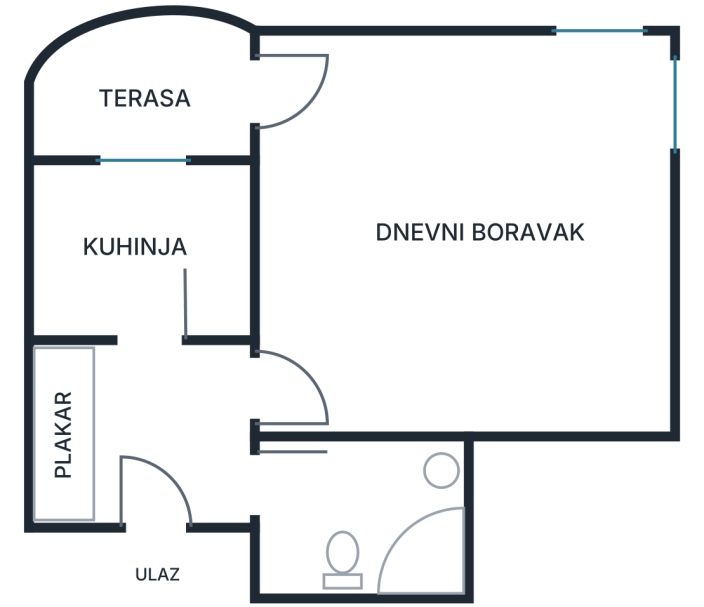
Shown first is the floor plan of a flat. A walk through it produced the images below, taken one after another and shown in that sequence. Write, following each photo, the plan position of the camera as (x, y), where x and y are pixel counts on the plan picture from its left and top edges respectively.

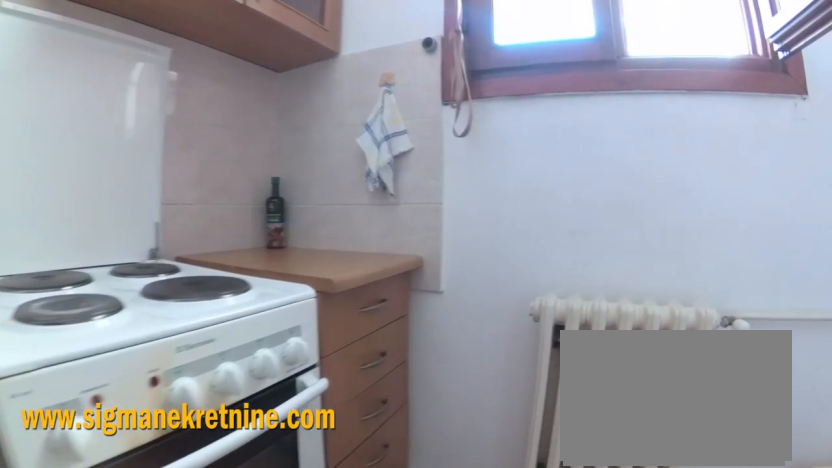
(157, 293)
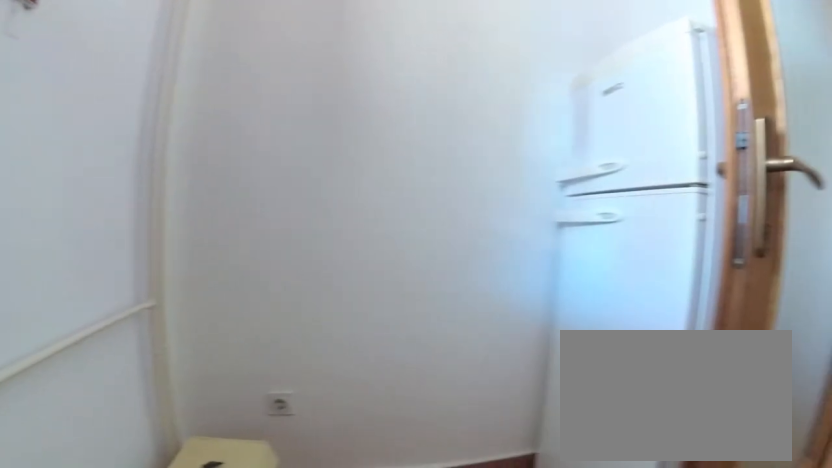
(132, 223)
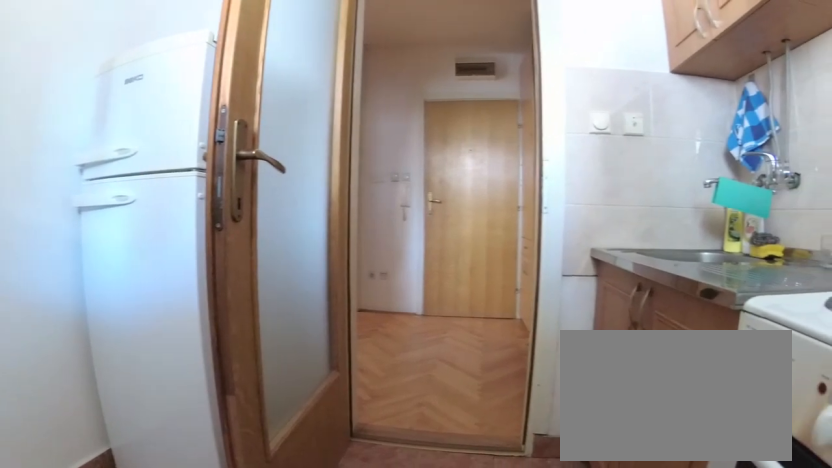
(152, 203)
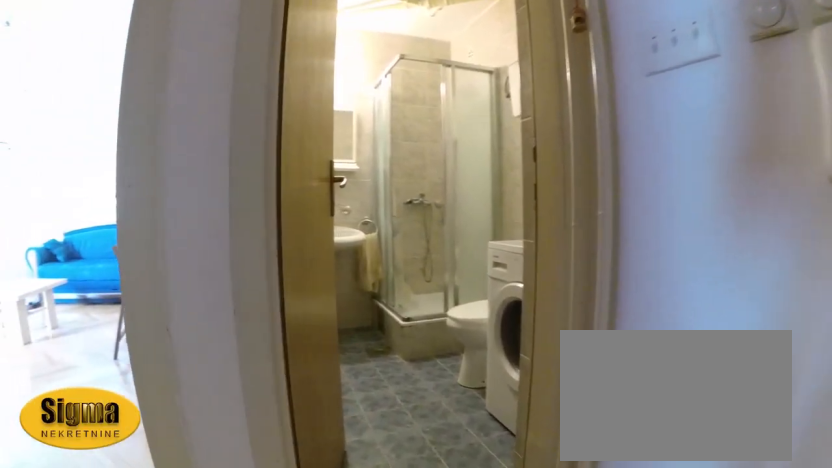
(168, 414)
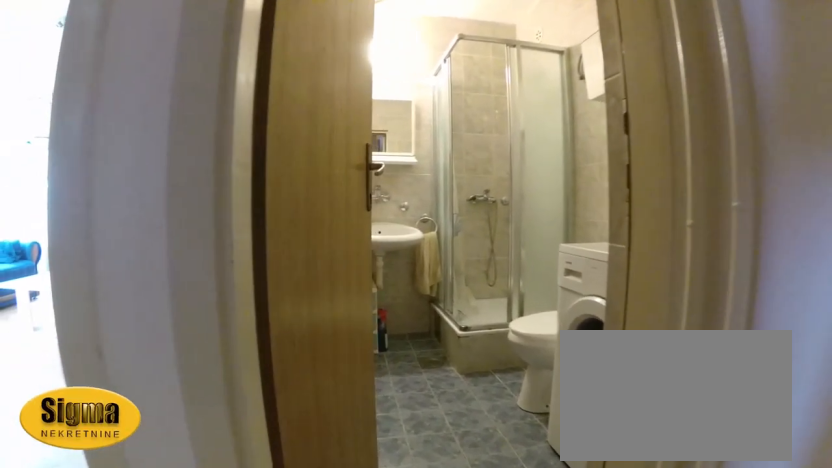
(179, 448)
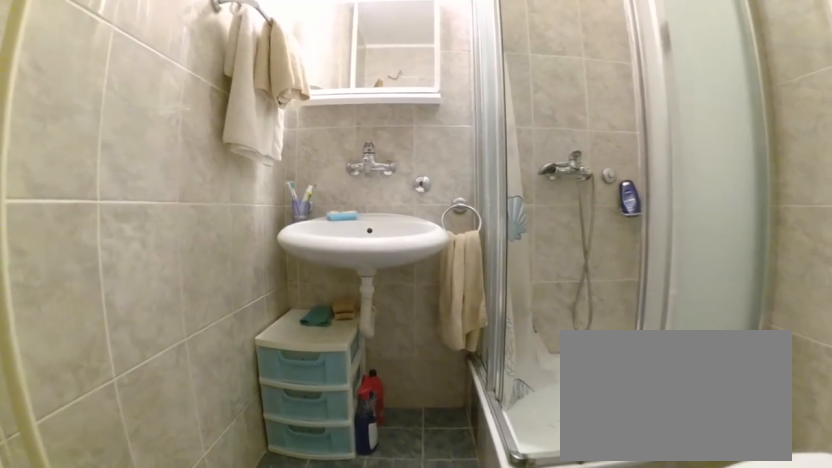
(310, 476)
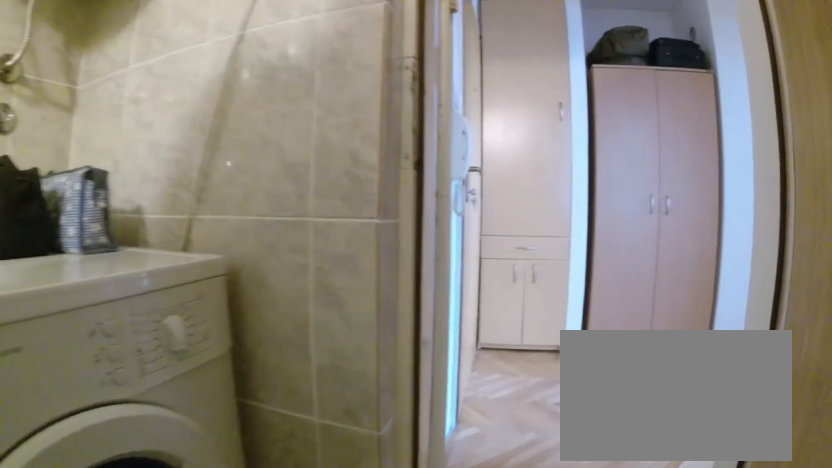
(352, 473)
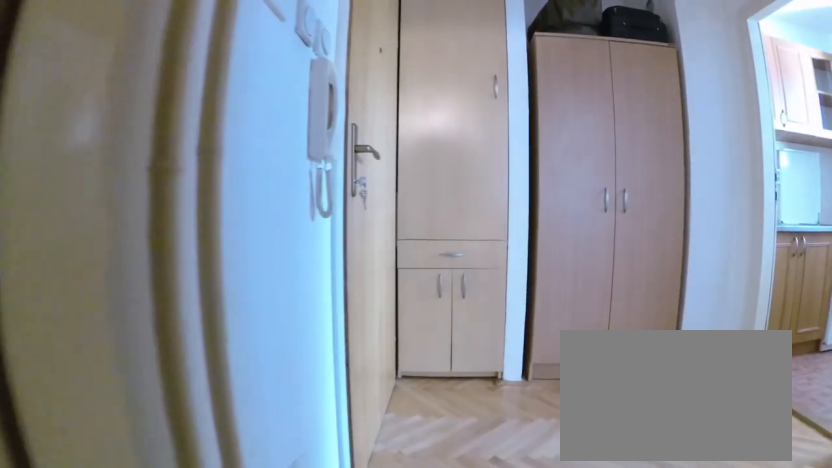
(296, 471)
